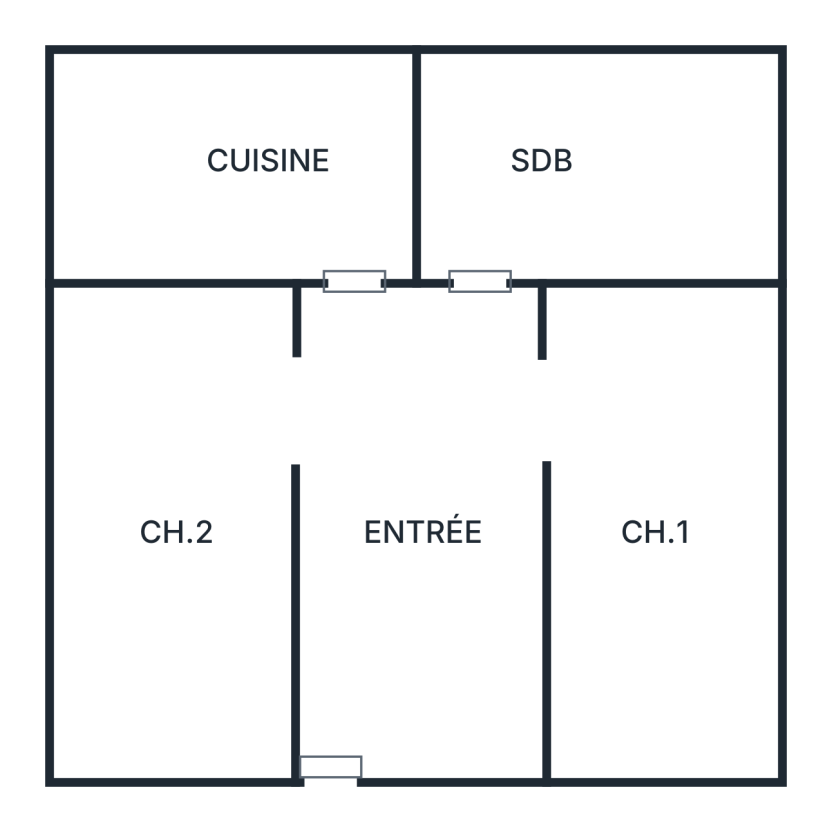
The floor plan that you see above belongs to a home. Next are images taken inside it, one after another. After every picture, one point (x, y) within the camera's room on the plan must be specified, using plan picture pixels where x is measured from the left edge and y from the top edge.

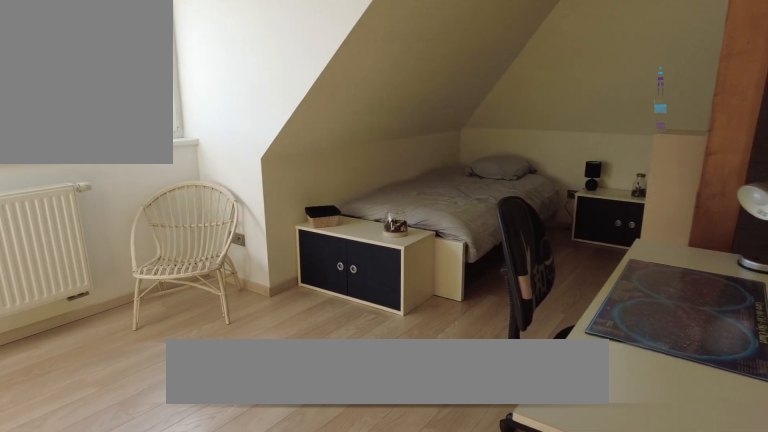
(664, 666)
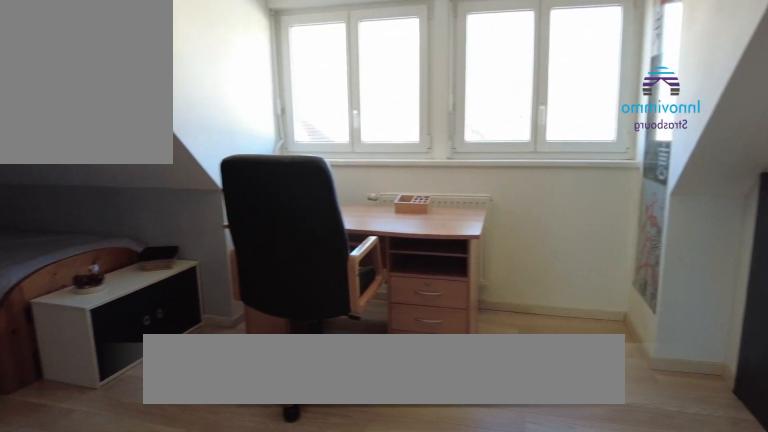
(179, 664)
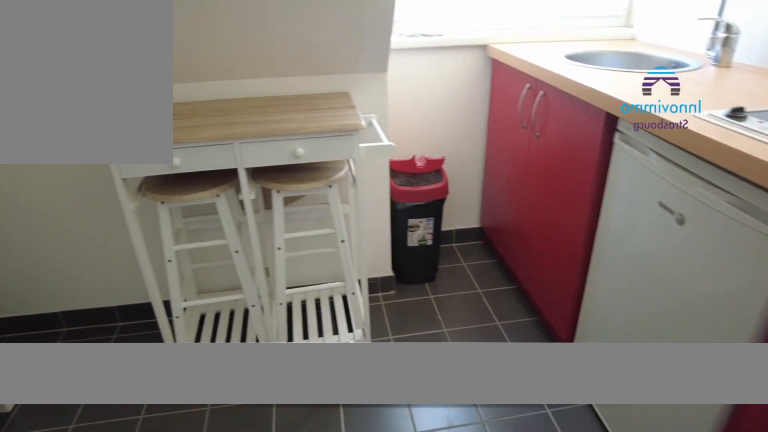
(278, 230)
